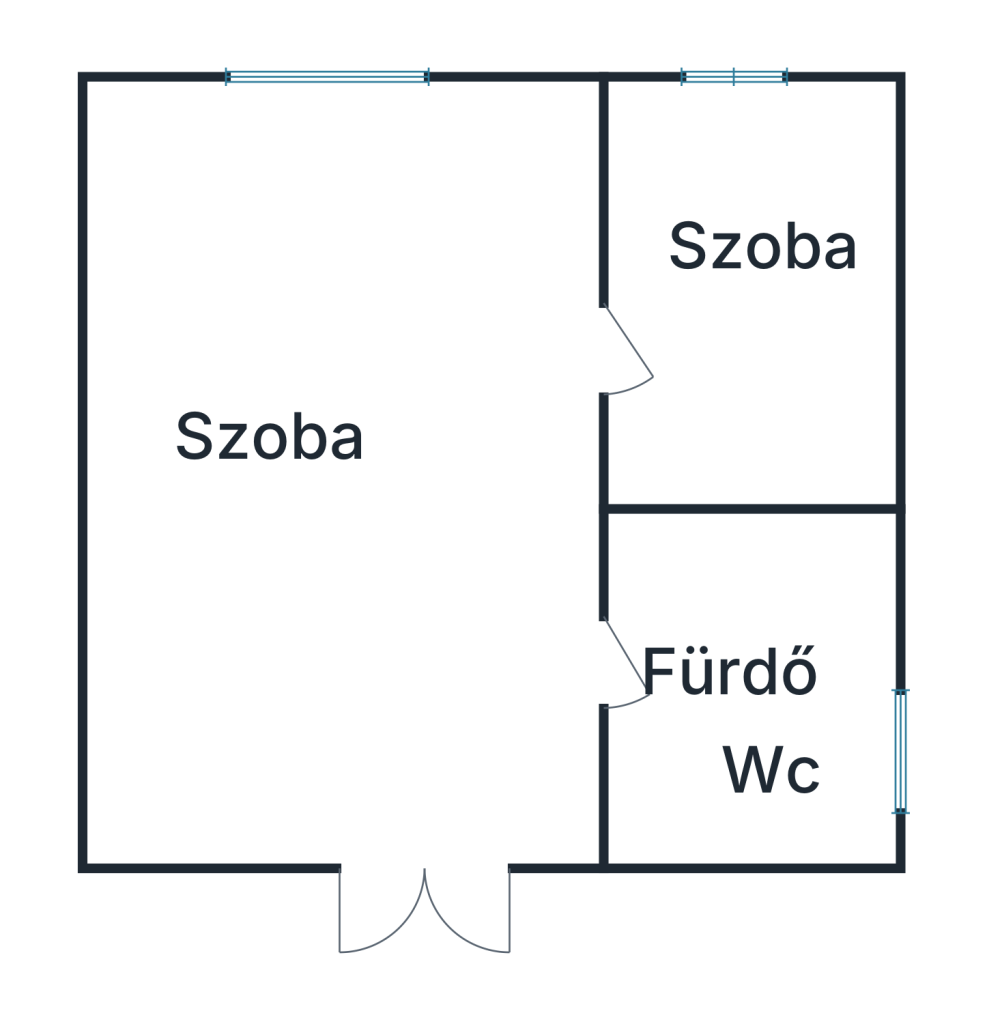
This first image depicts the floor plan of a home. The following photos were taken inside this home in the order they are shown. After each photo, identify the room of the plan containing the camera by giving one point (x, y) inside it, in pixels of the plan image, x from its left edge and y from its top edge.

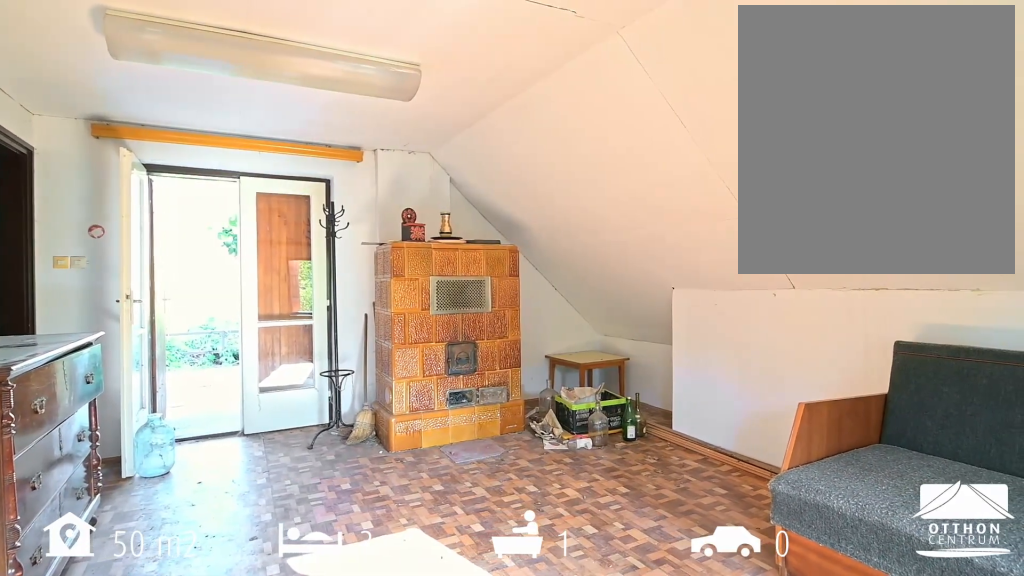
(347, 476)
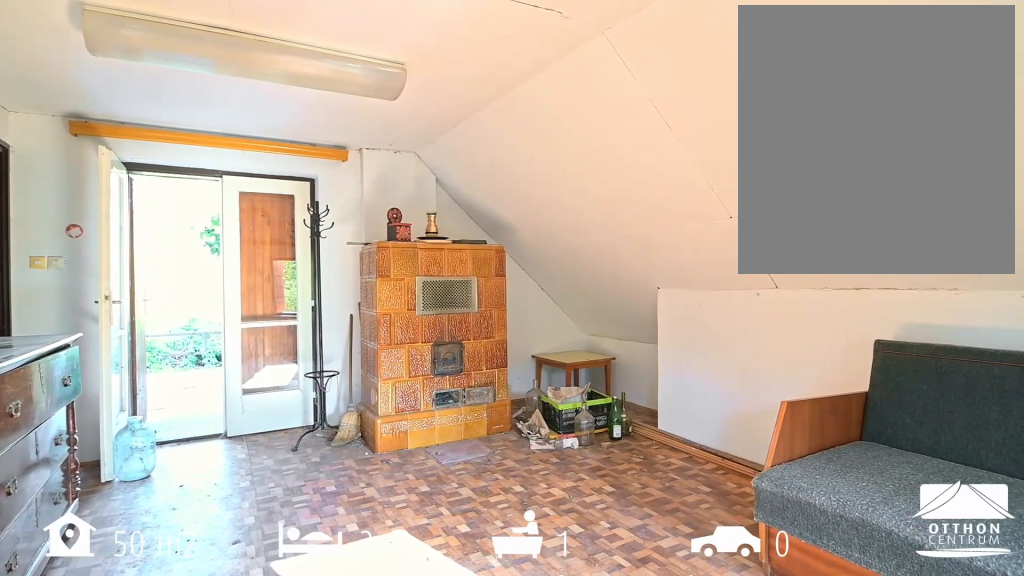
(347, 476)
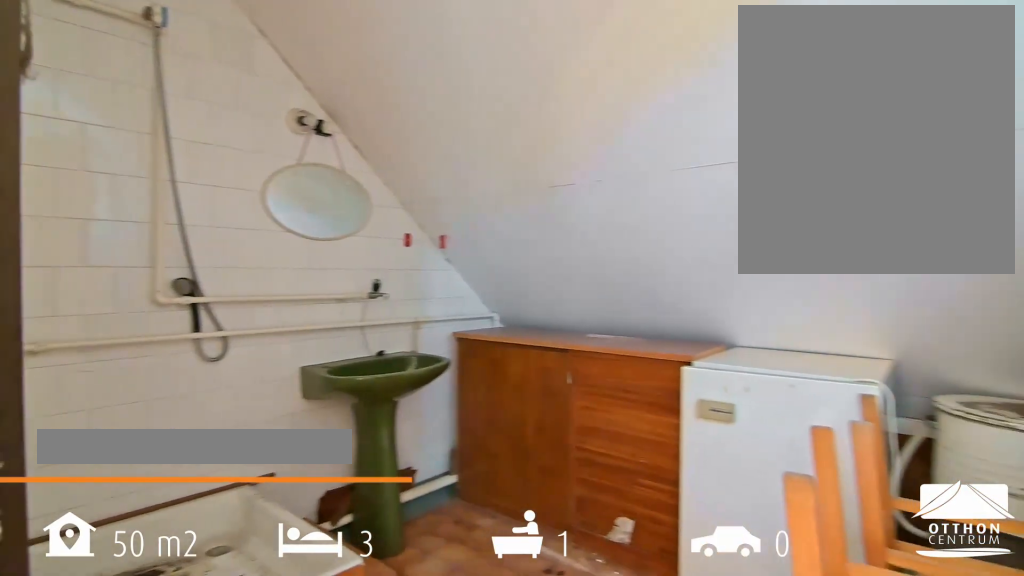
(751, 689)
